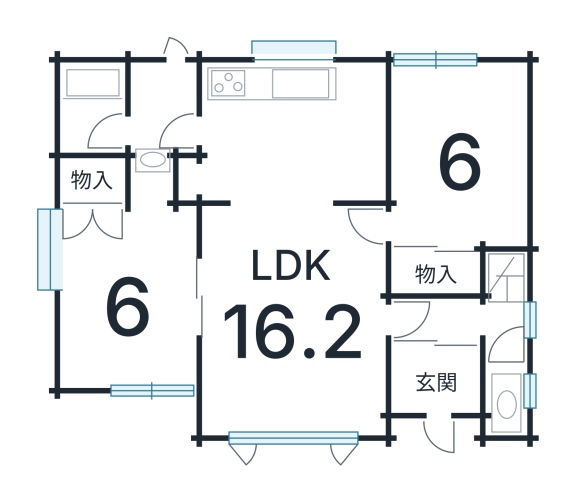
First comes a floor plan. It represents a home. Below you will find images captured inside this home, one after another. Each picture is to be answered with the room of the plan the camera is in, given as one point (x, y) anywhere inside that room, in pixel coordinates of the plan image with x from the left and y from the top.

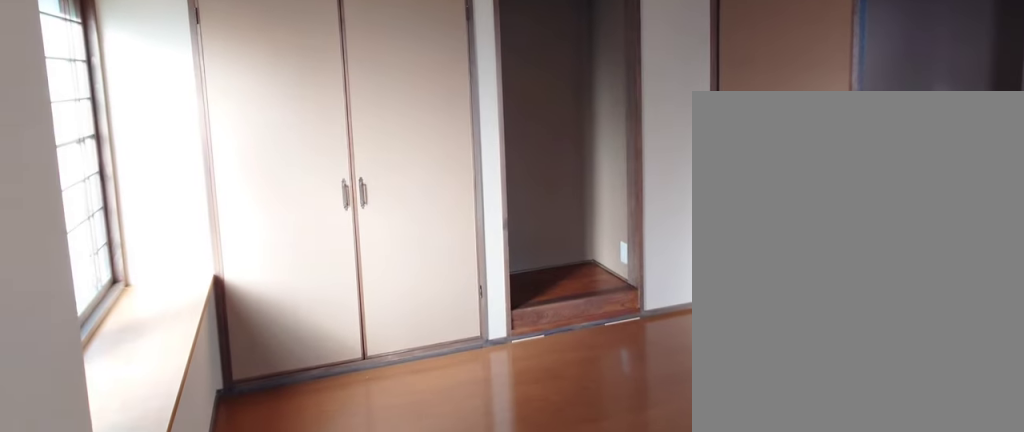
(127, 305)
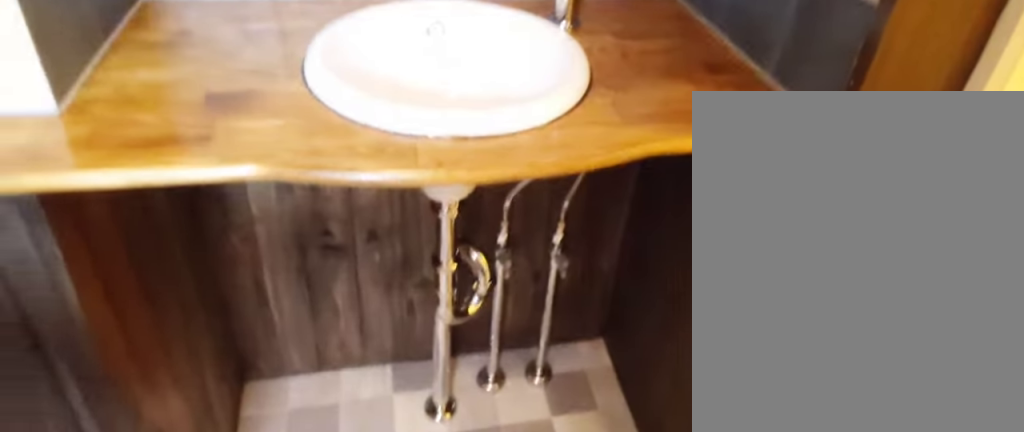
(157, 109)
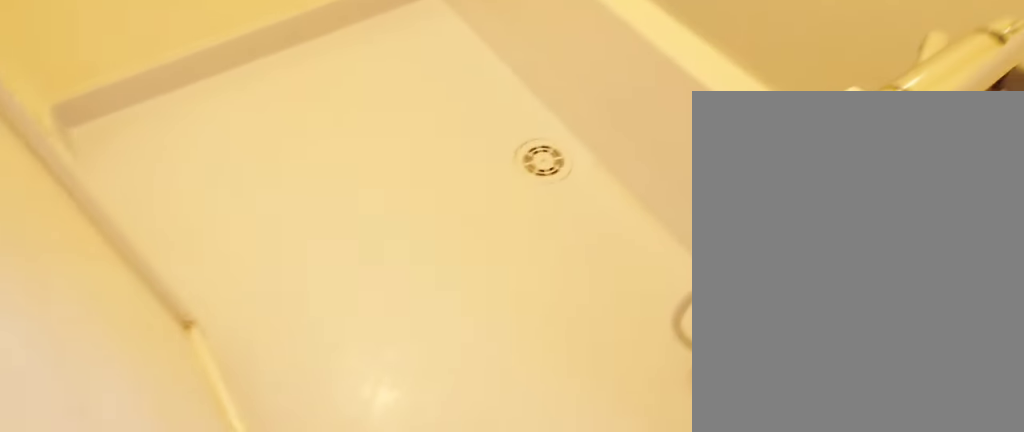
(82, 113)
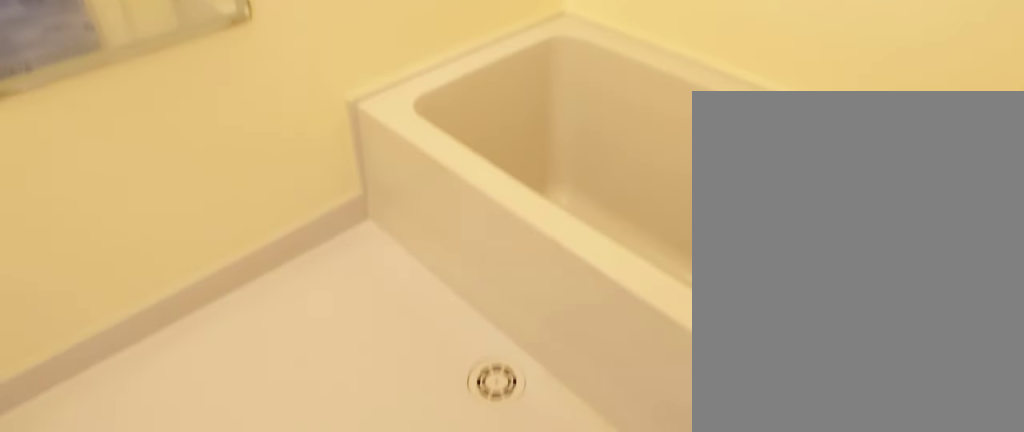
(82, 113)
